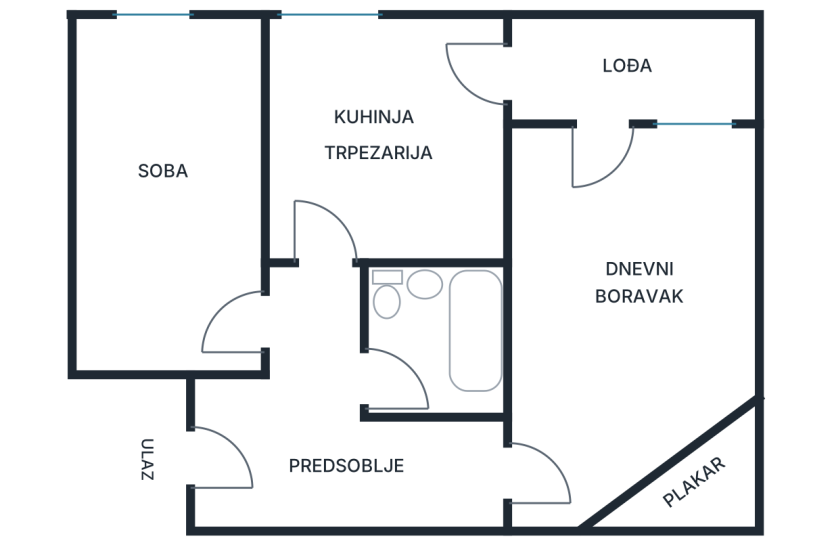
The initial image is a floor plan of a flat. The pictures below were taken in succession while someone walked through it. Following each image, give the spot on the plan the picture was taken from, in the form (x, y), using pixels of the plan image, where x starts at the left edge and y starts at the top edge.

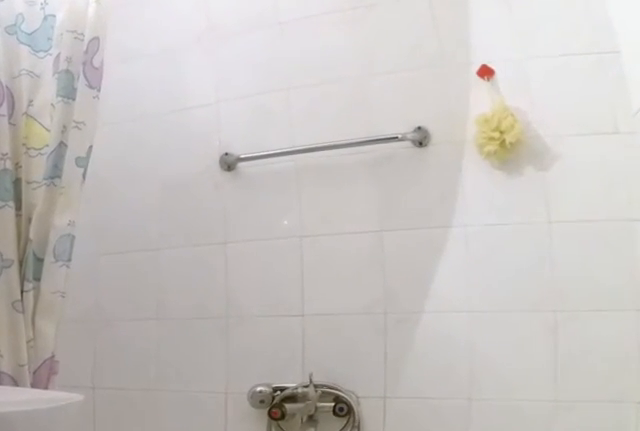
(369, 362)
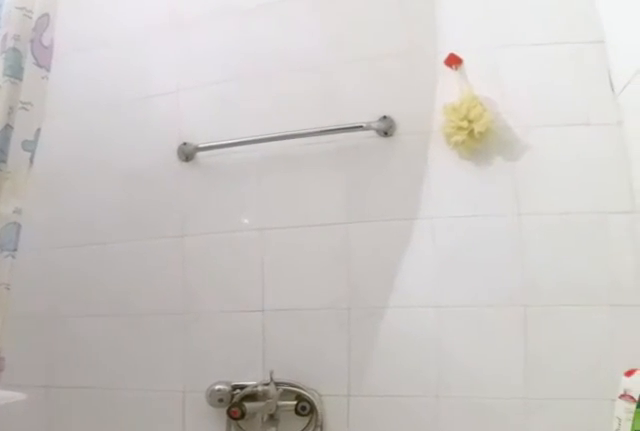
(374, 360)
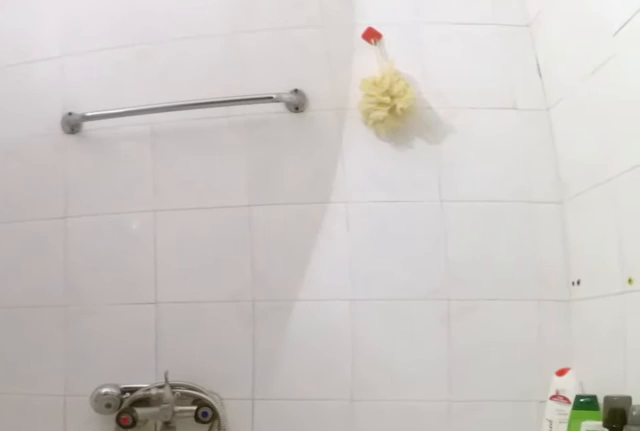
(396, 345)
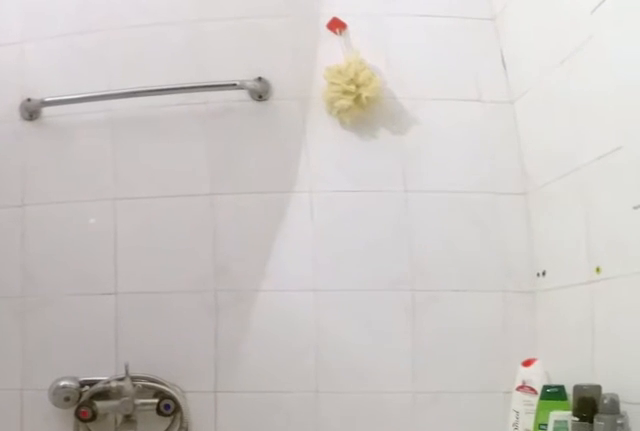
(404, 340)
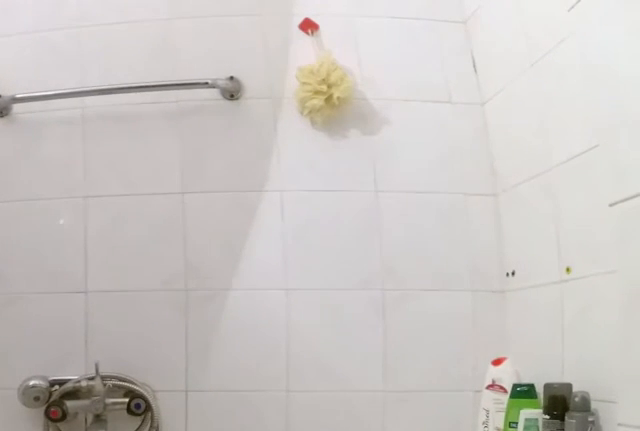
(402, 344)
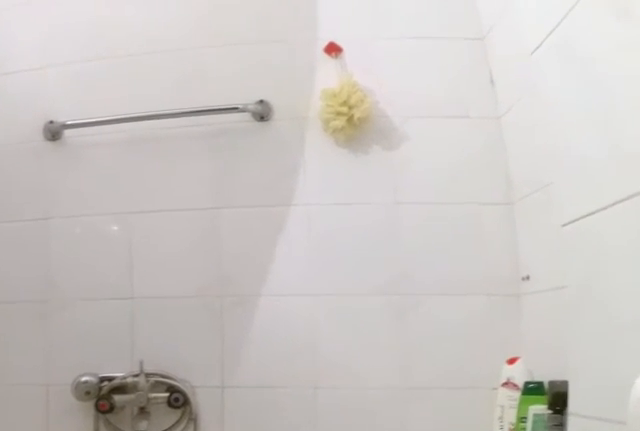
(390, 362)
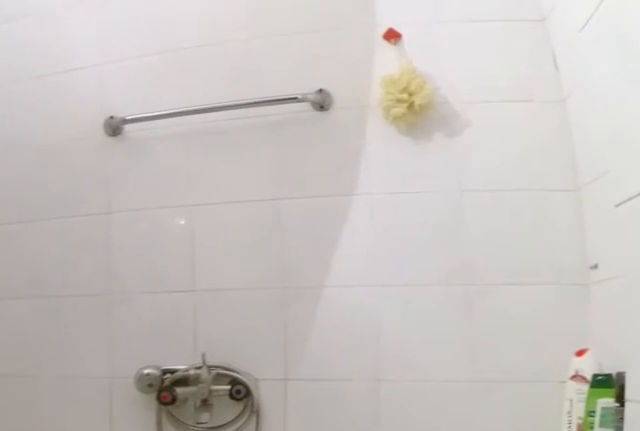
(387, 367)
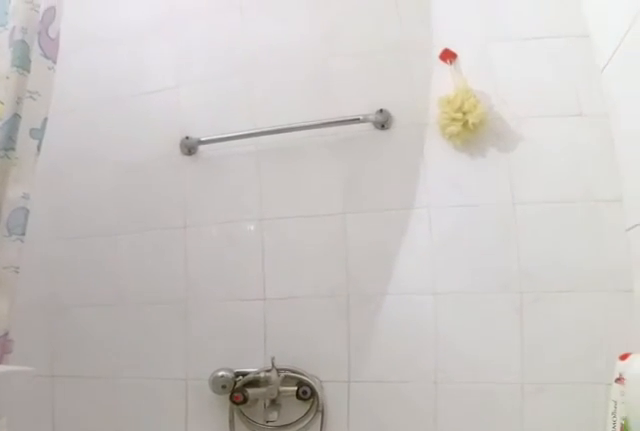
(378, 375)
